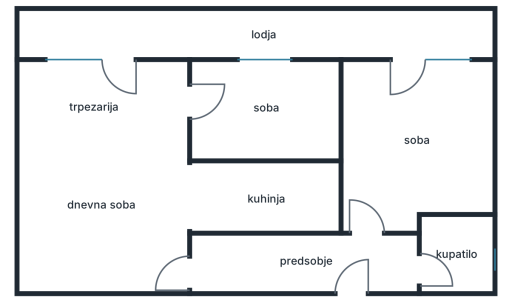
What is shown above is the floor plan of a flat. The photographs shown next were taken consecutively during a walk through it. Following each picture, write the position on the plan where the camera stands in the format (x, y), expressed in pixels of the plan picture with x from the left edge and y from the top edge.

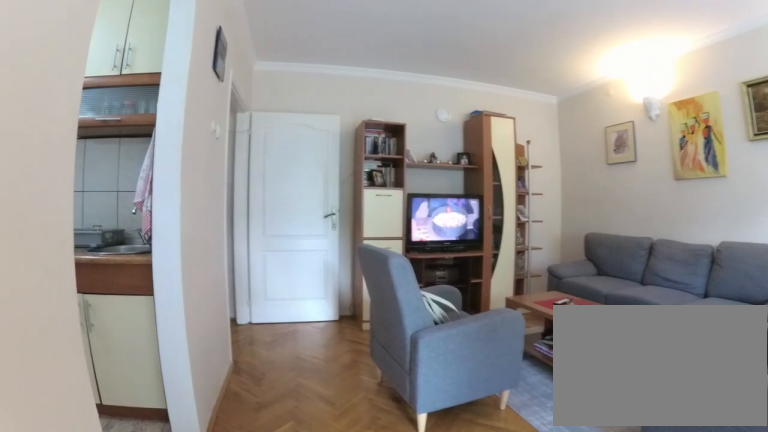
(169, 124)
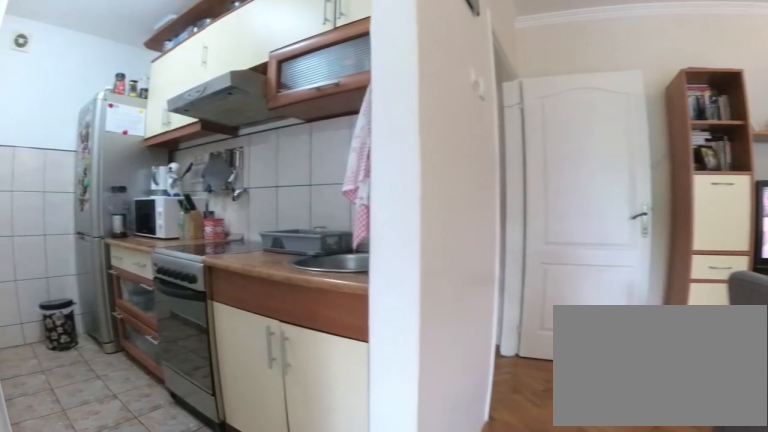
(162, 162)
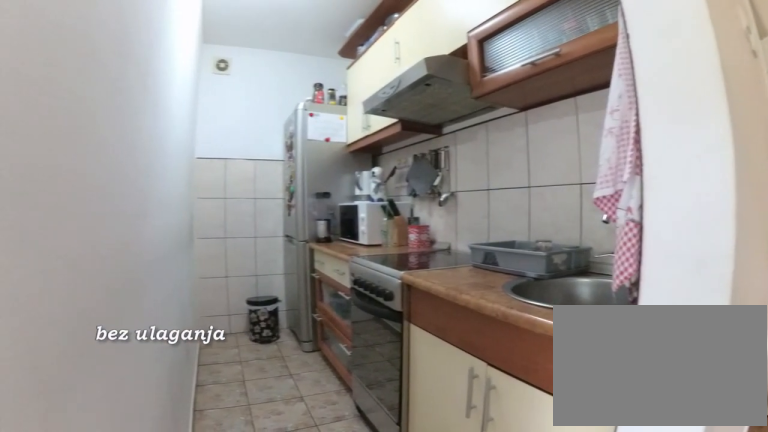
(161, 183)
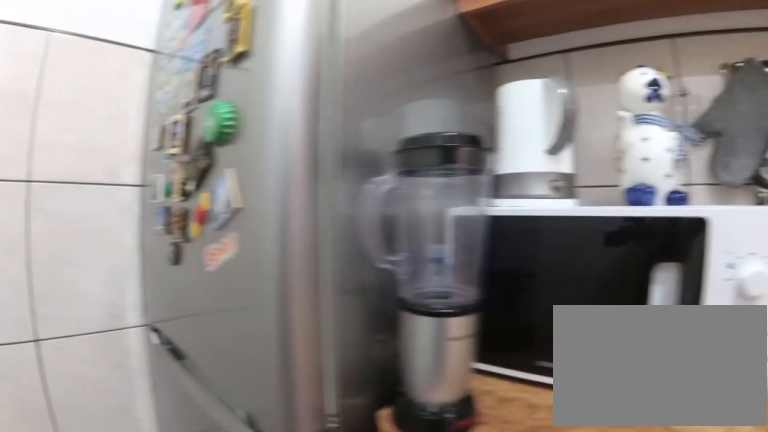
(318, 184)
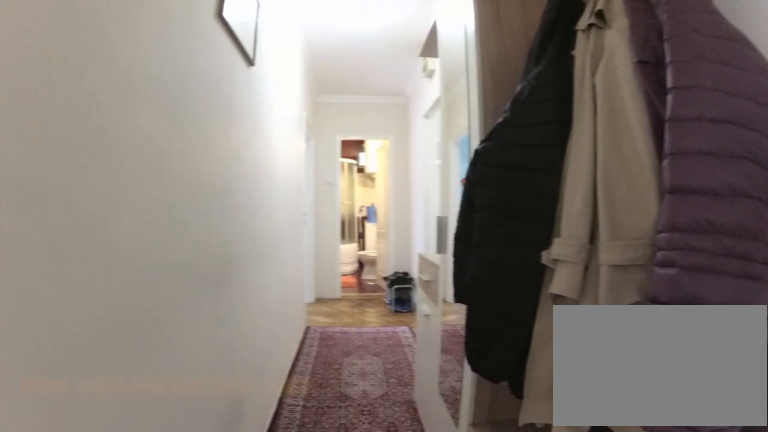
(166, 251)
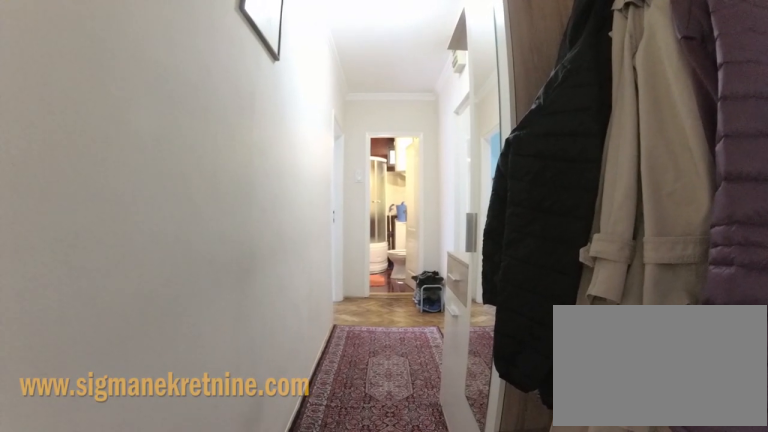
(171, 259)
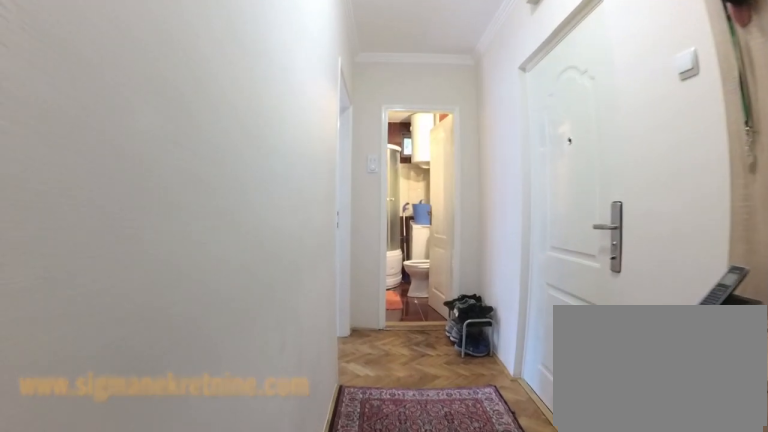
(248, 260)
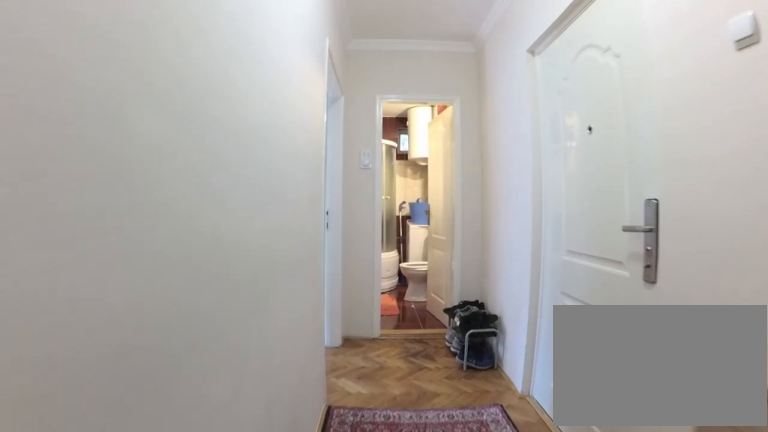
(266, 260)
